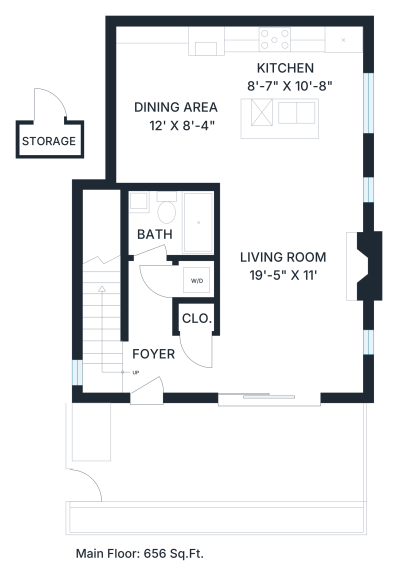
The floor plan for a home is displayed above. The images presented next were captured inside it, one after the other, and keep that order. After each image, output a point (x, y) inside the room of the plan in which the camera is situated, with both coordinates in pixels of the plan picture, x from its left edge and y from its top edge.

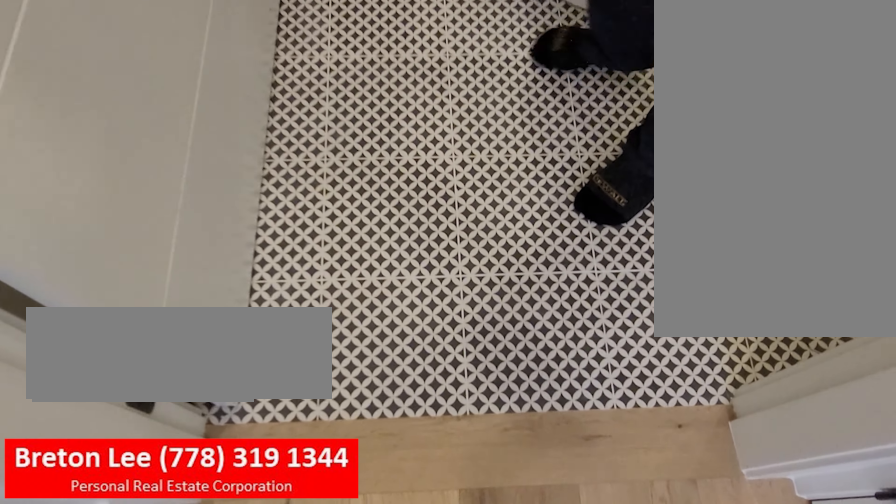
(155, 237)
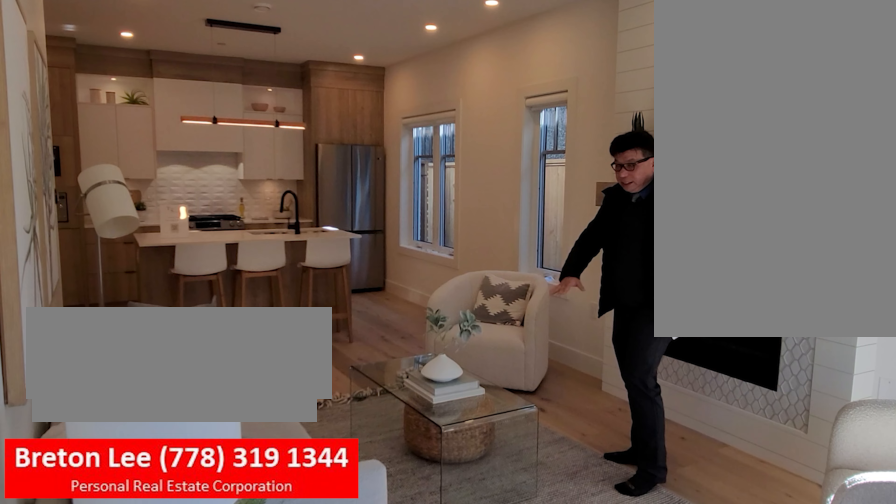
(280, 311)
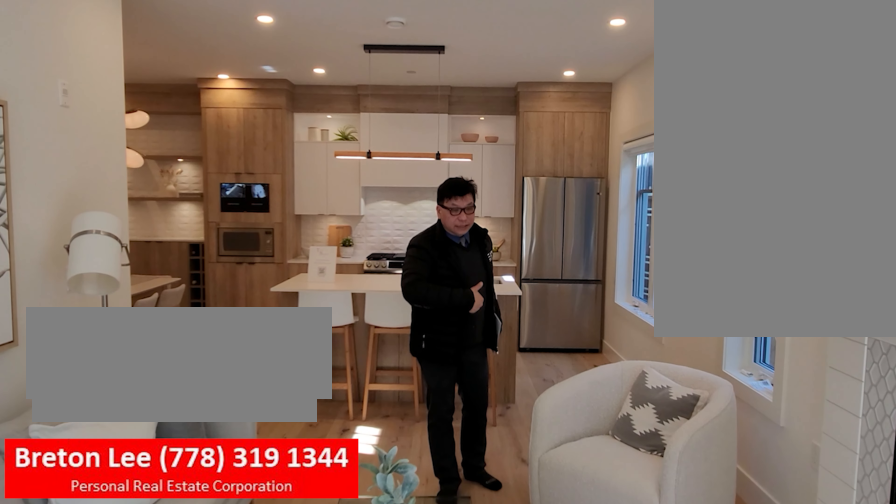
(280, 311)
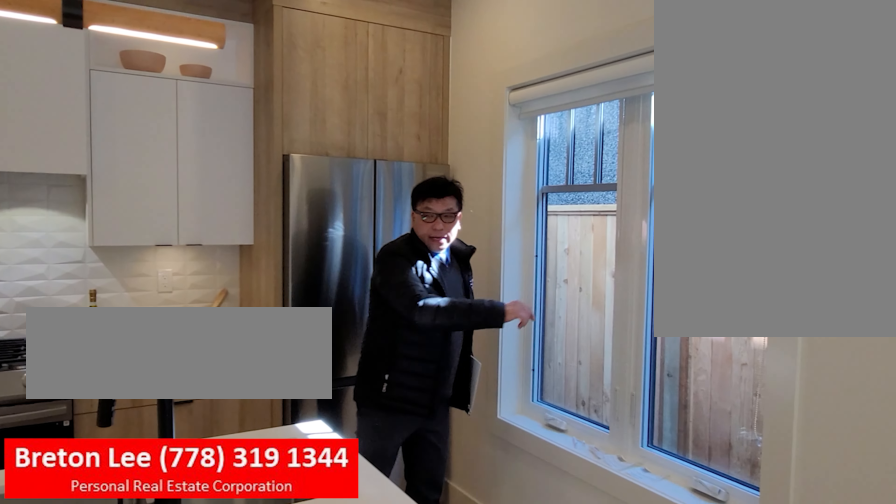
(340, 111)
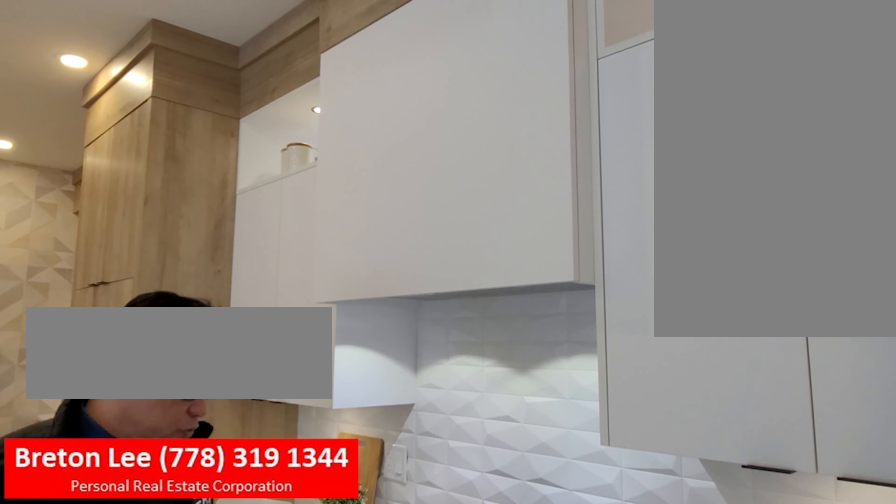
(340, 111)
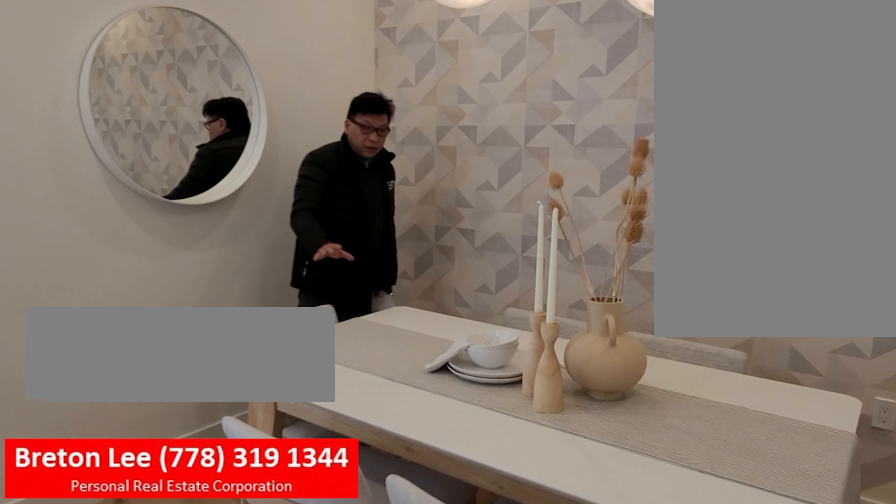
(173, 157)
